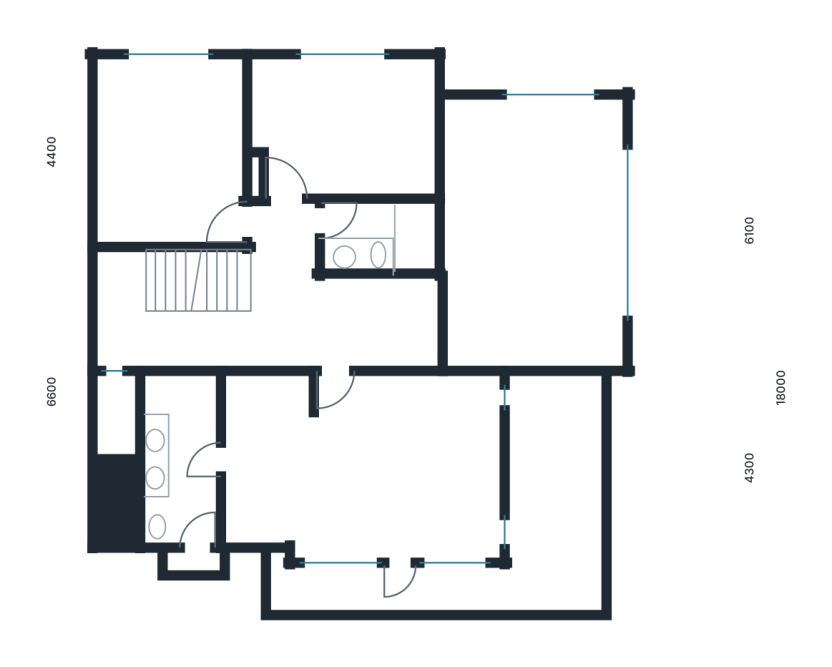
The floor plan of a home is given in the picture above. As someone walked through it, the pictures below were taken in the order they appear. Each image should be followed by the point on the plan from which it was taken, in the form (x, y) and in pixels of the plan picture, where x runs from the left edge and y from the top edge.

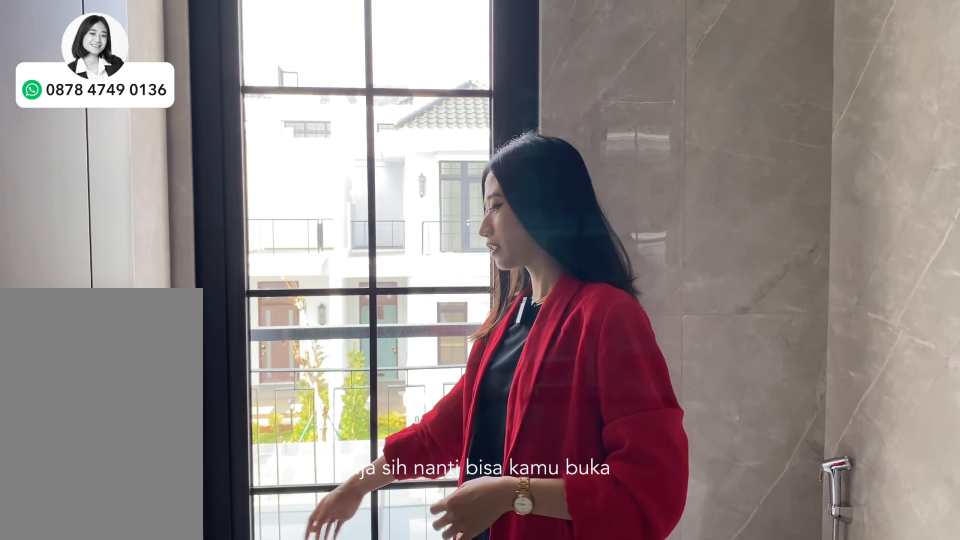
(192, 449)
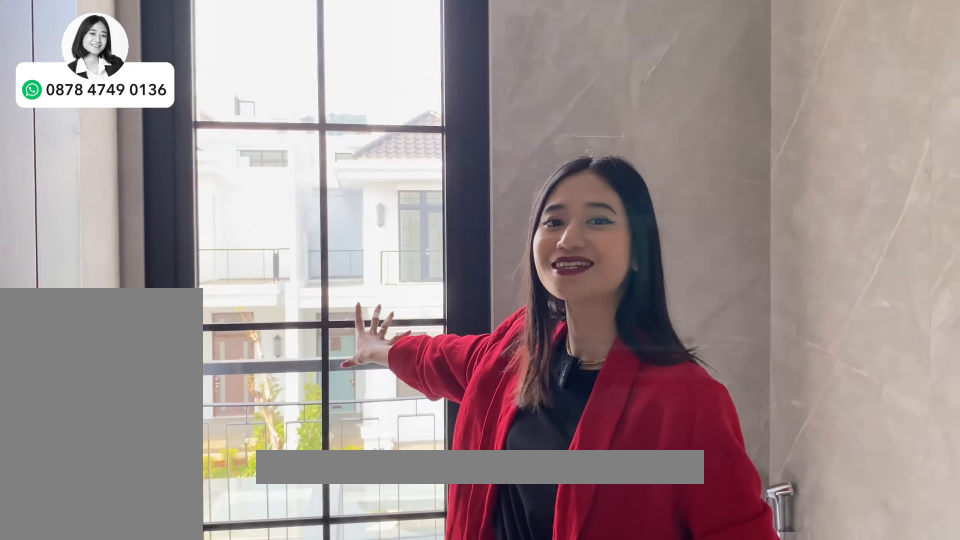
(192, 449)
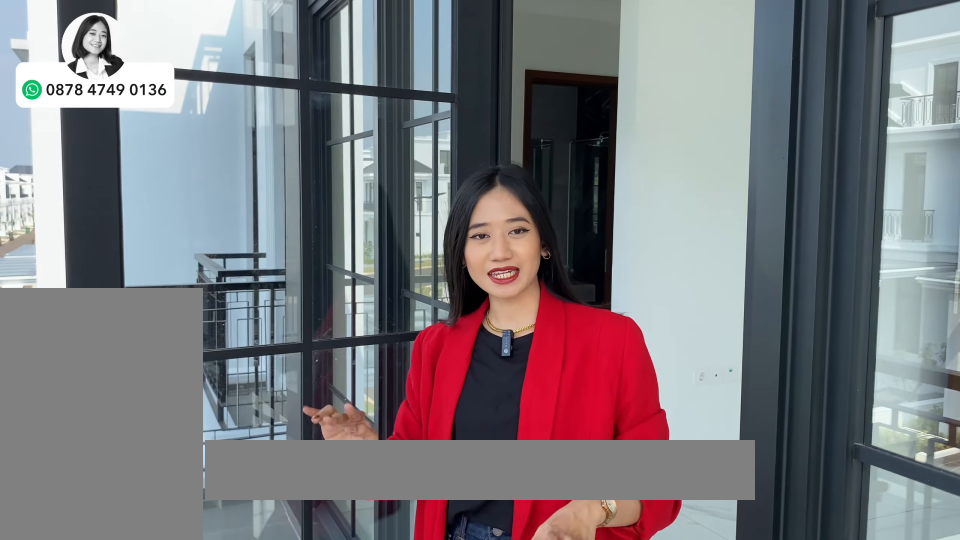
(436, 593)
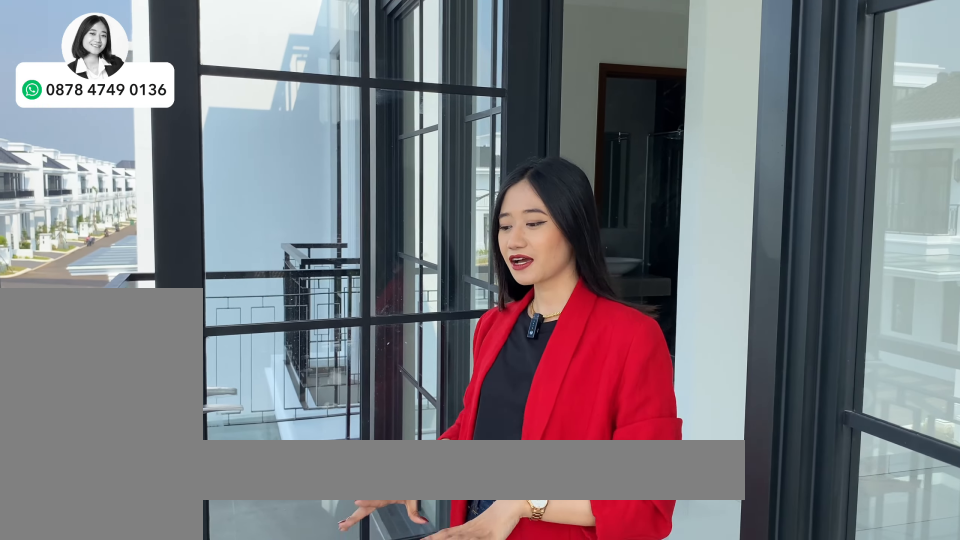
(436, 593)
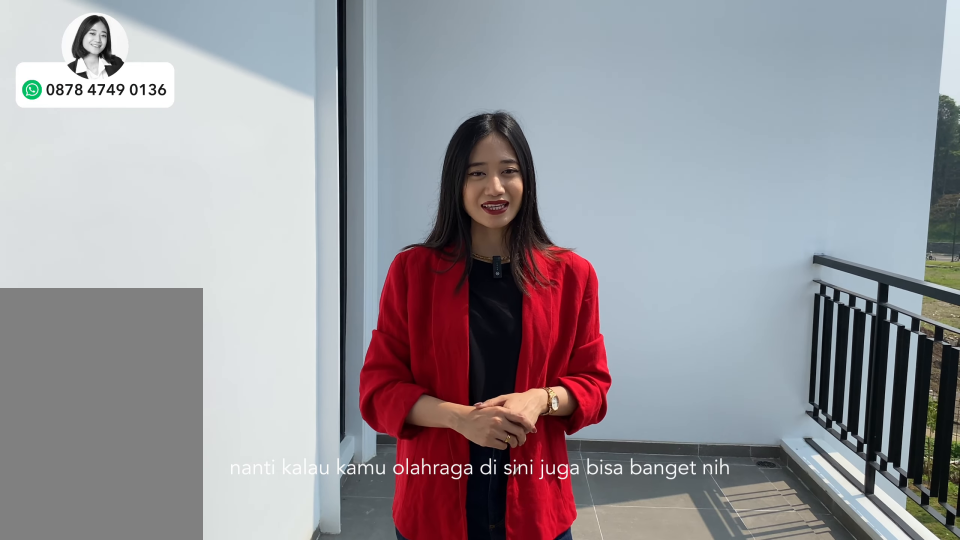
(566, 479)
